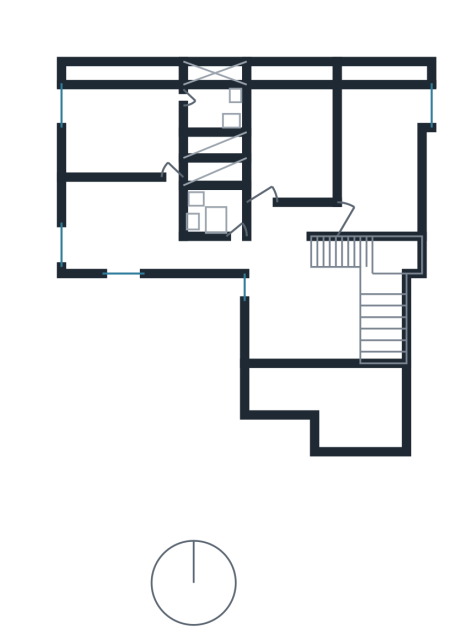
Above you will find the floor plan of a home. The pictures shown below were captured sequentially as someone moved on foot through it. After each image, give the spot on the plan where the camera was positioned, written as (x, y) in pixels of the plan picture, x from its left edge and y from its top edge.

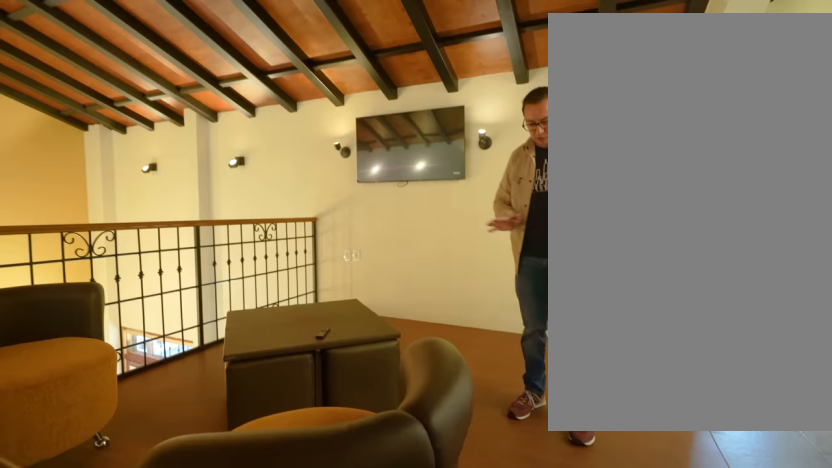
(311, 252)
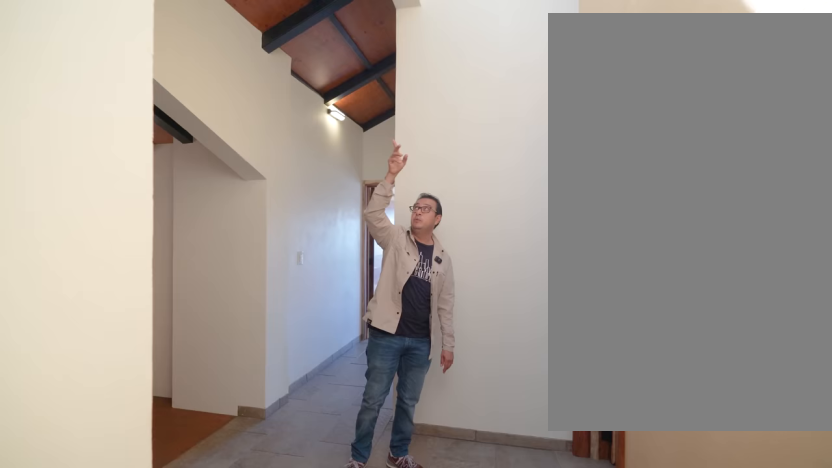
(267, 232)
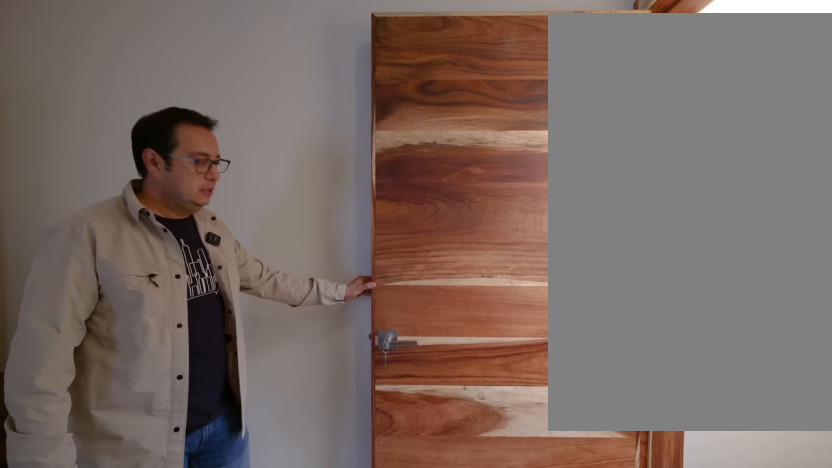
(364, 216)
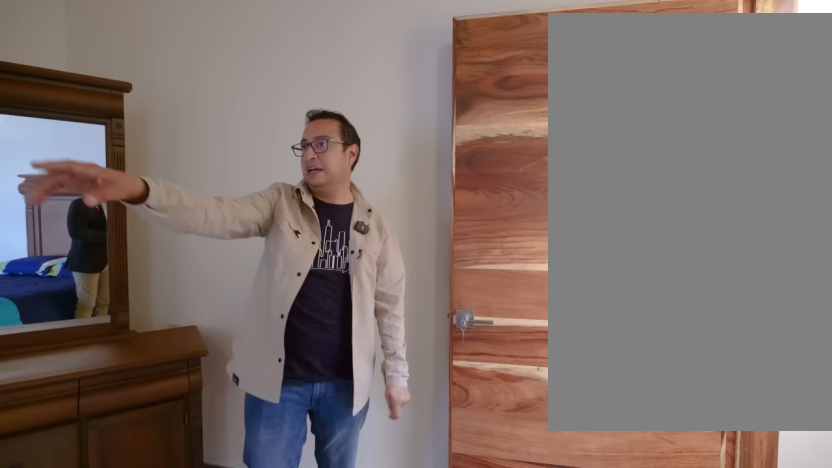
(364, 215)
